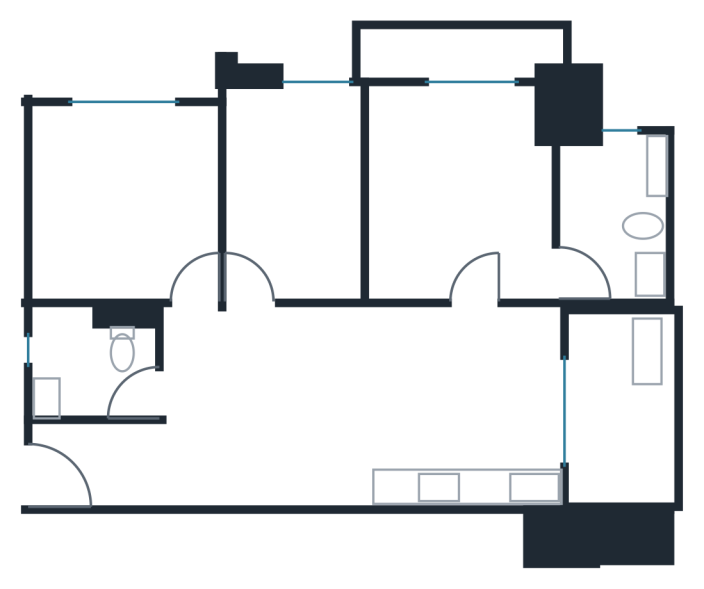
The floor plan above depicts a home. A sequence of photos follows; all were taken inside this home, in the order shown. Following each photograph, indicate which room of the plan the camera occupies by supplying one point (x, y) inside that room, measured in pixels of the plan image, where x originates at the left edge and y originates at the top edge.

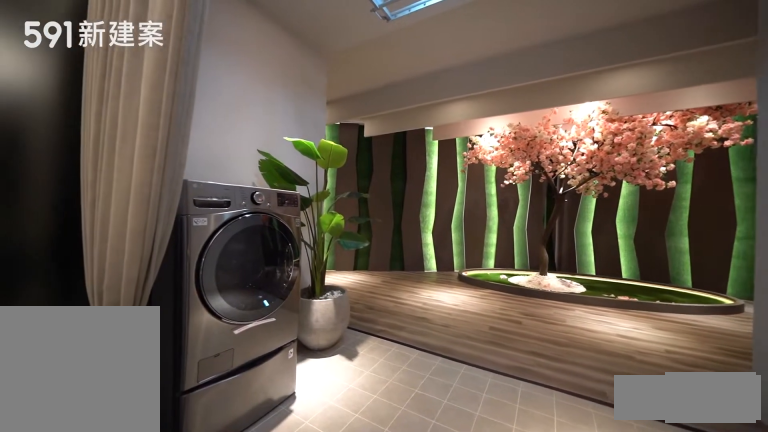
(623, 408)
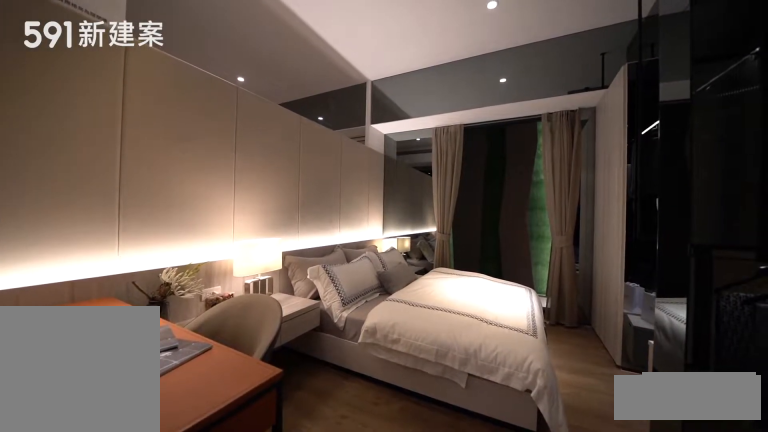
(463, 186)
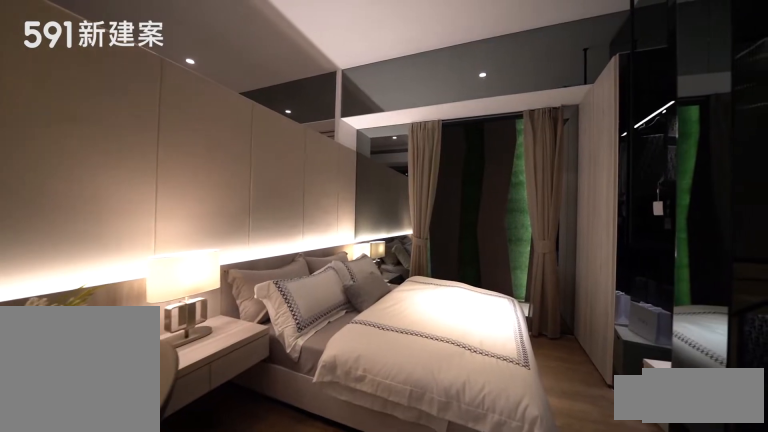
(463, 186)
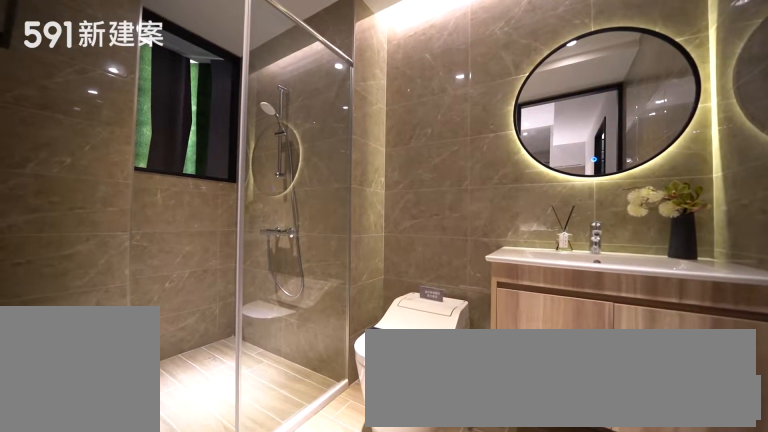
(621, 214)
